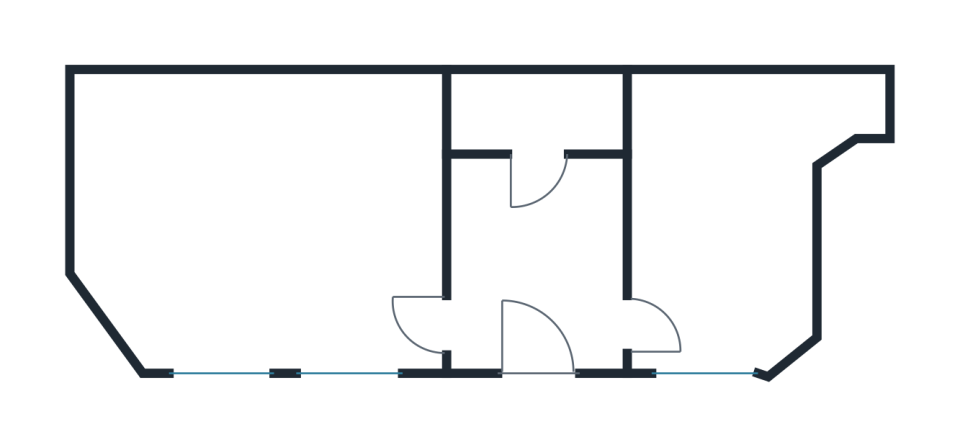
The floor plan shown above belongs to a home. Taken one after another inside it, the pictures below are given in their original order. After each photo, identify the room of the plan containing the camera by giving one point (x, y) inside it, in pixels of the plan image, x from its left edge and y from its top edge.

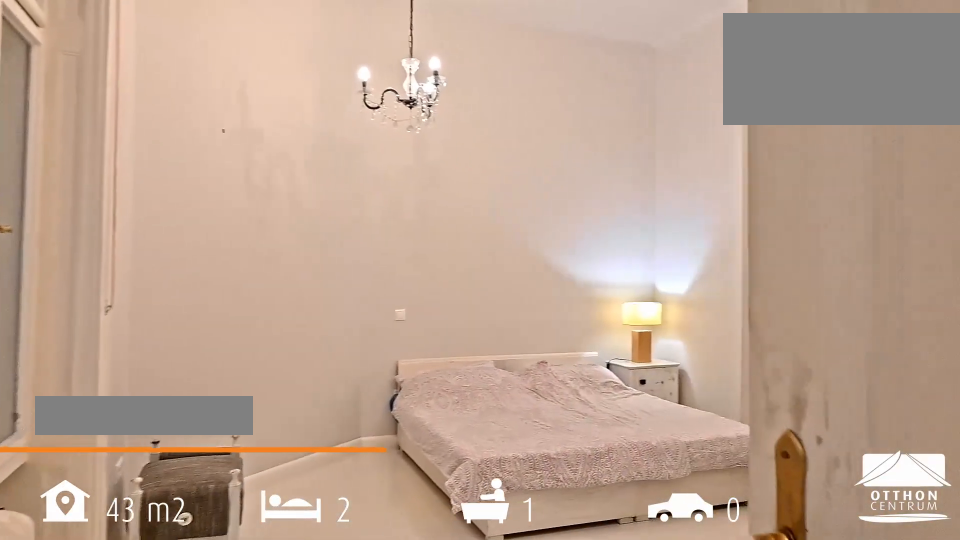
(270, 219)
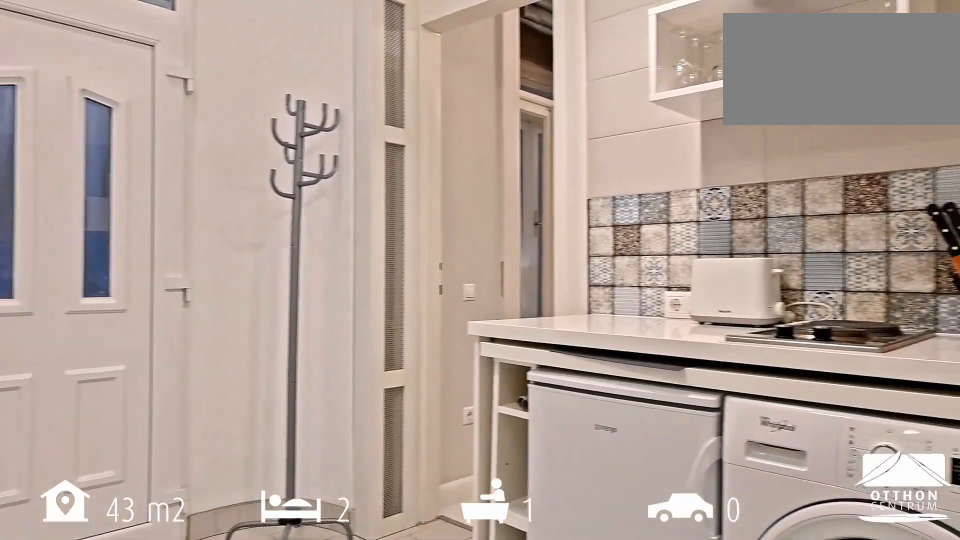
(532, 265)
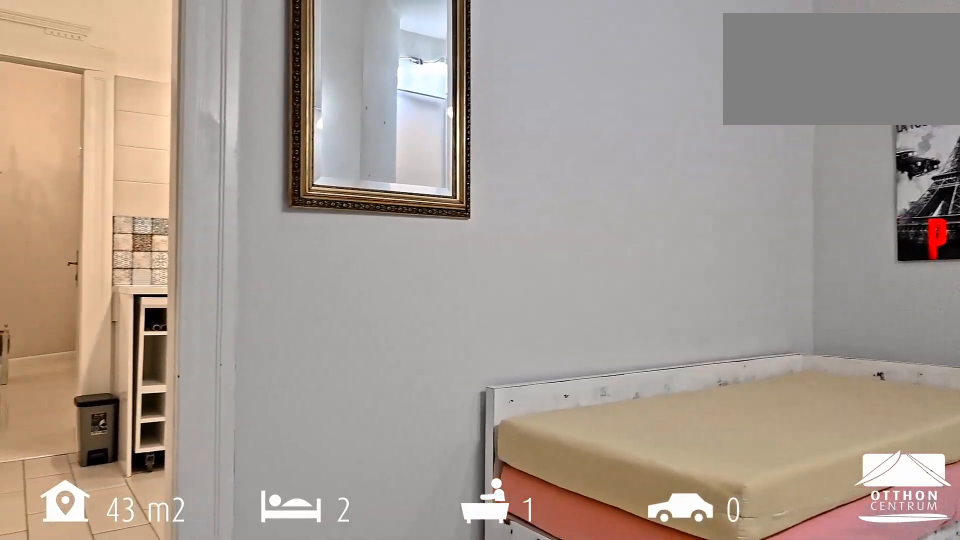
(726, 236)
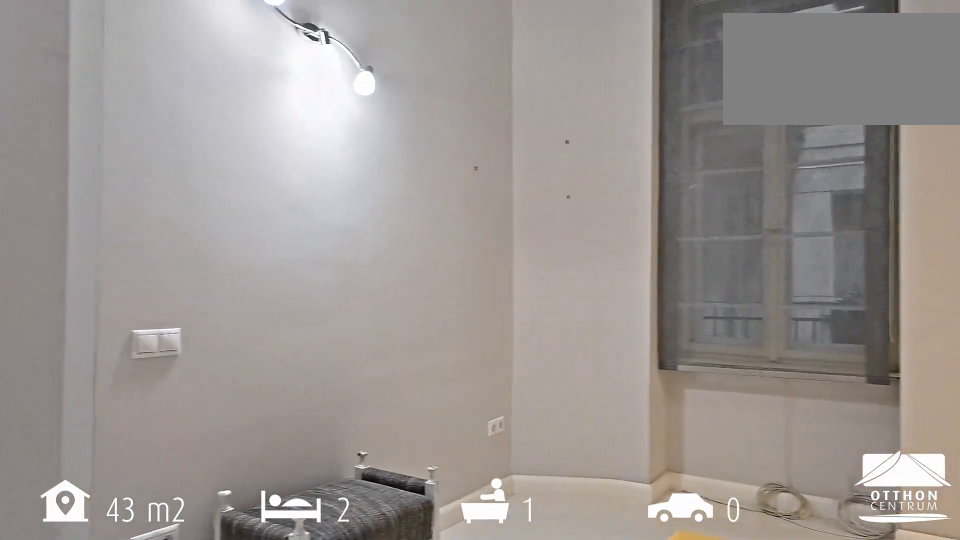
(726, 236)
